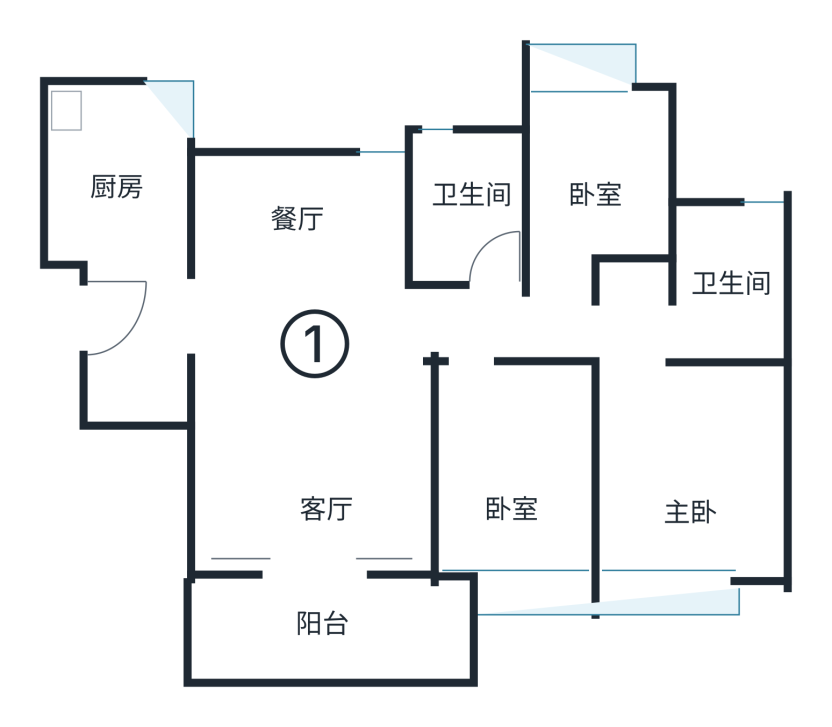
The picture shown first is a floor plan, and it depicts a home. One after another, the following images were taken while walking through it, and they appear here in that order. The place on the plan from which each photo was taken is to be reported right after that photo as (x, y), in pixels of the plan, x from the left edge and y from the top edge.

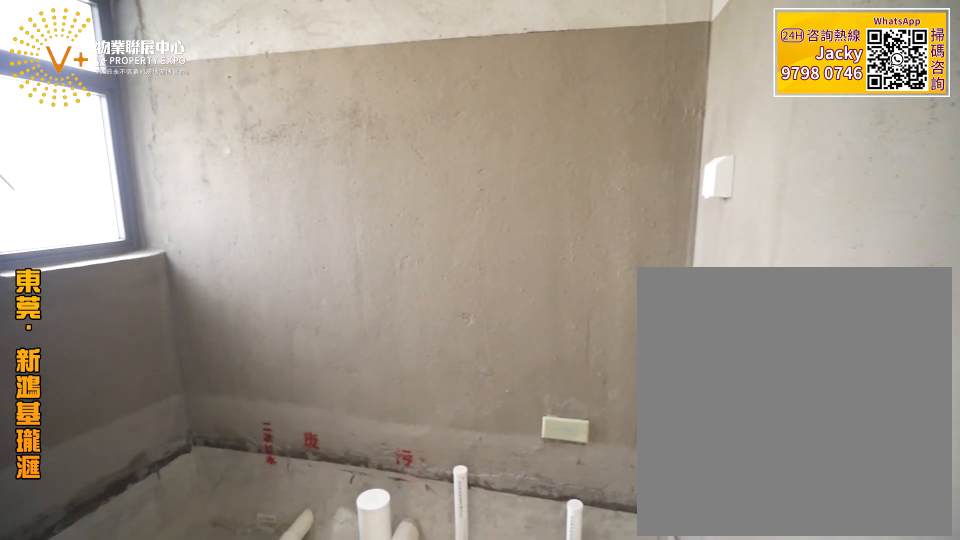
(678, 320)
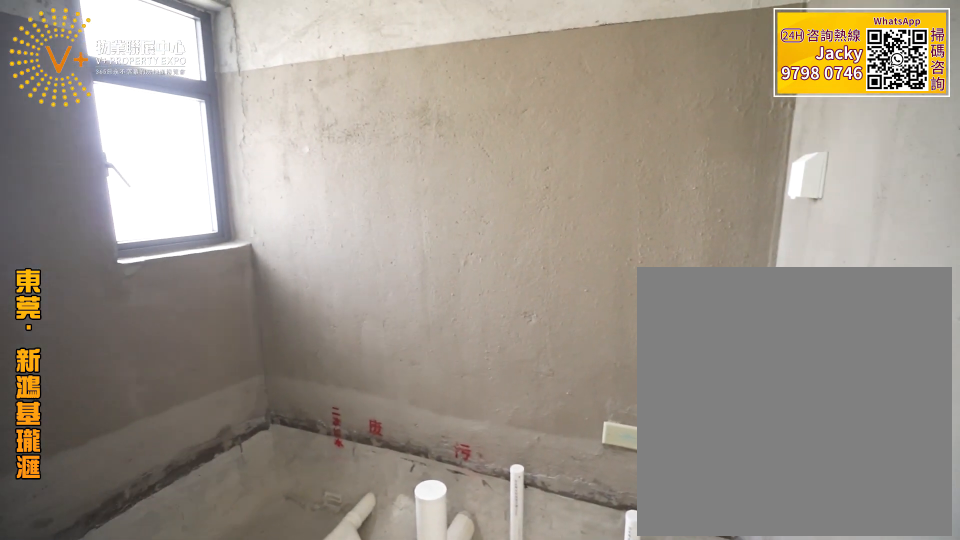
(685, 318)
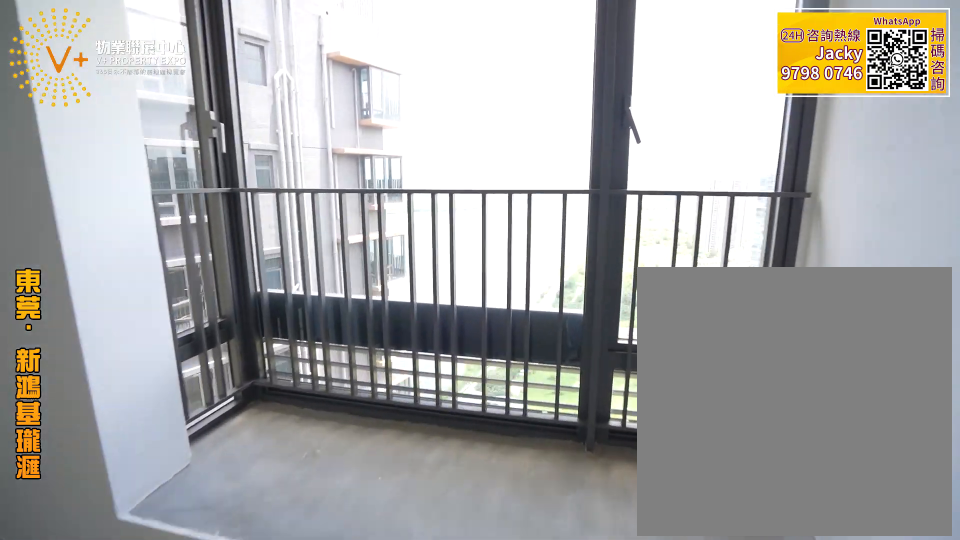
(685, 488)
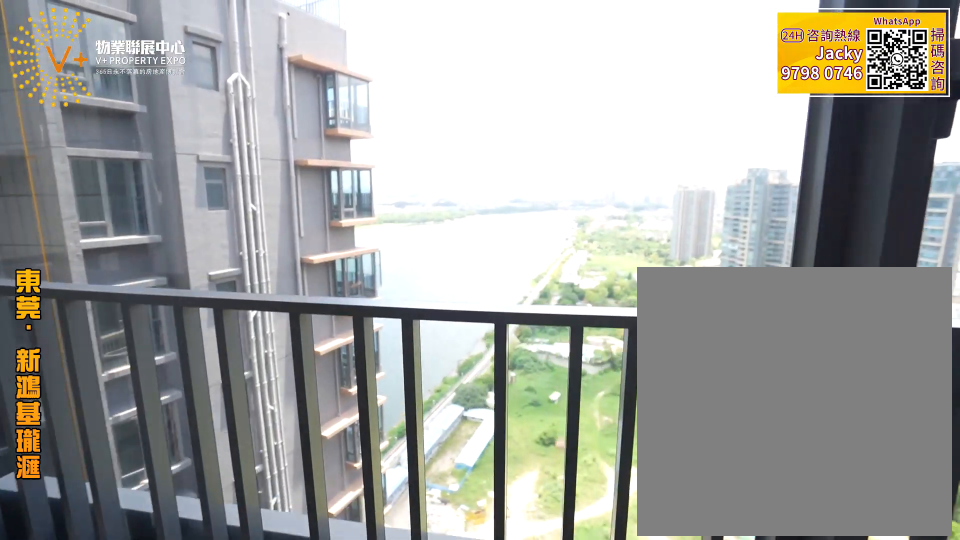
(682, 486)
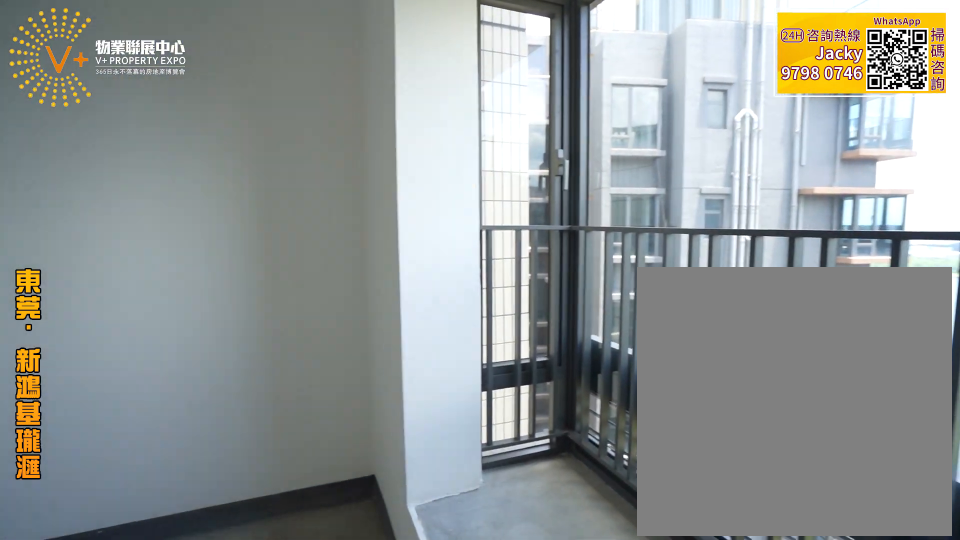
(683, 490)
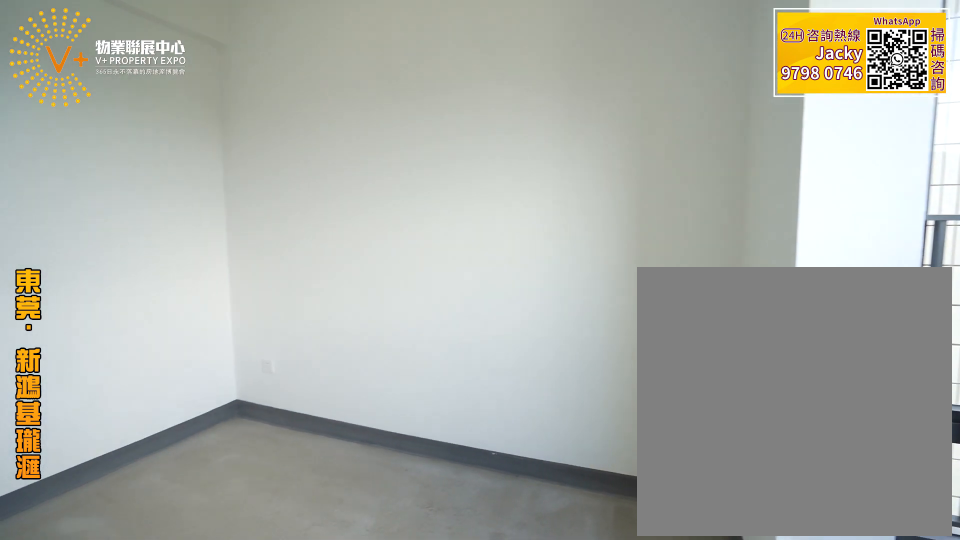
(681, 483)
